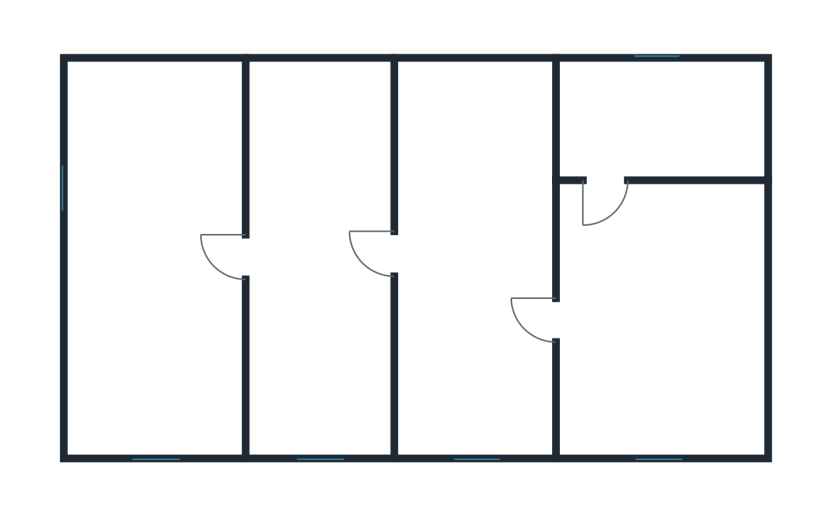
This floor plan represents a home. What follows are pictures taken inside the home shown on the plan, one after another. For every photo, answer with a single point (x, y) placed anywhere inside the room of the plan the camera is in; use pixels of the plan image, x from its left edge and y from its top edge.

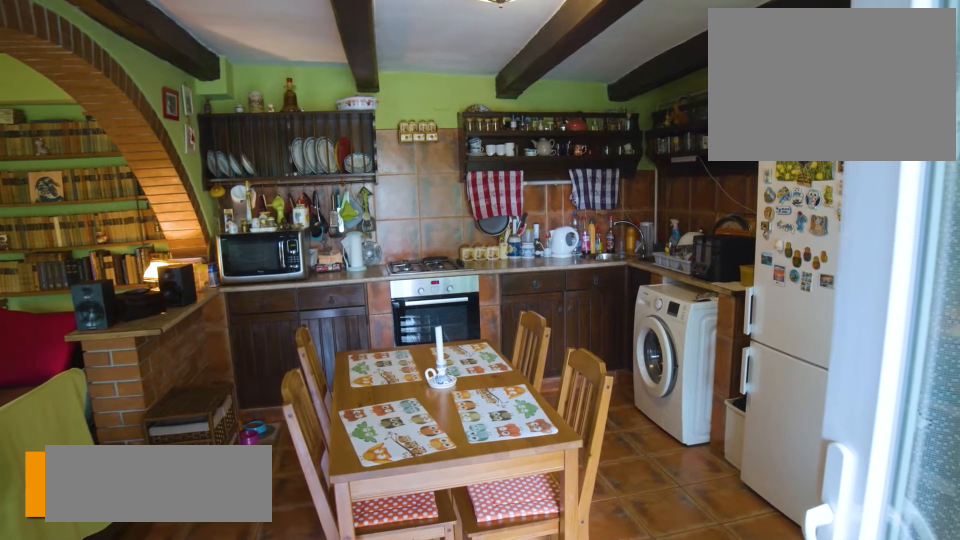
(471, 254)
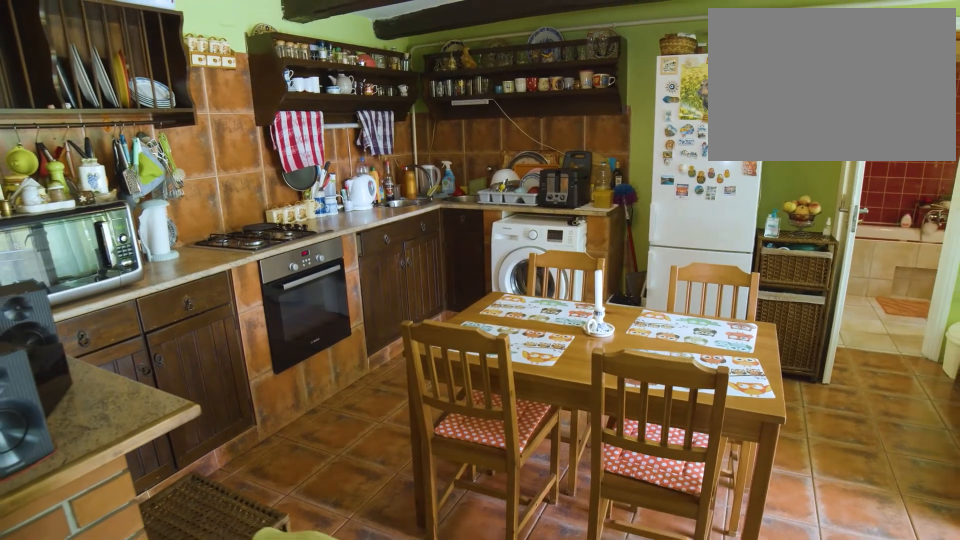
(472, 255)
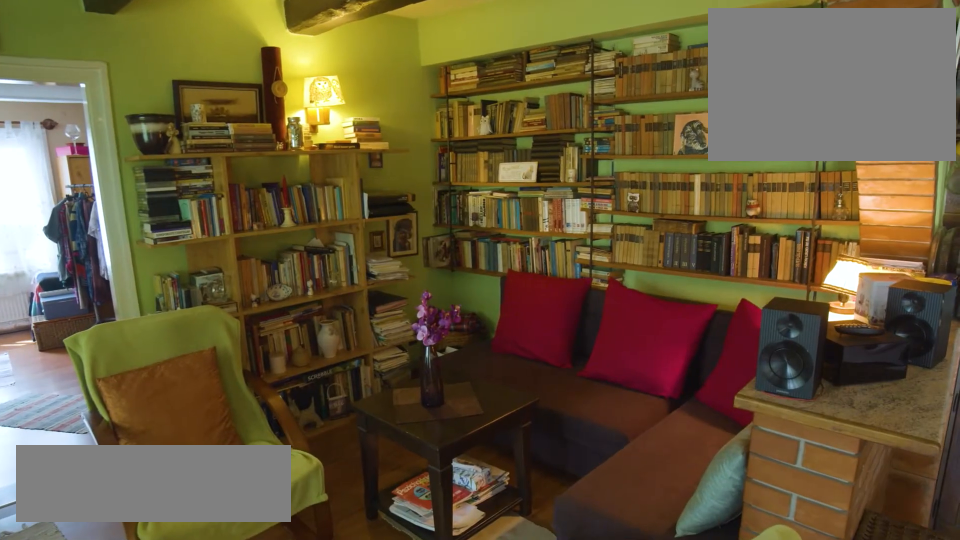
(321, 254)
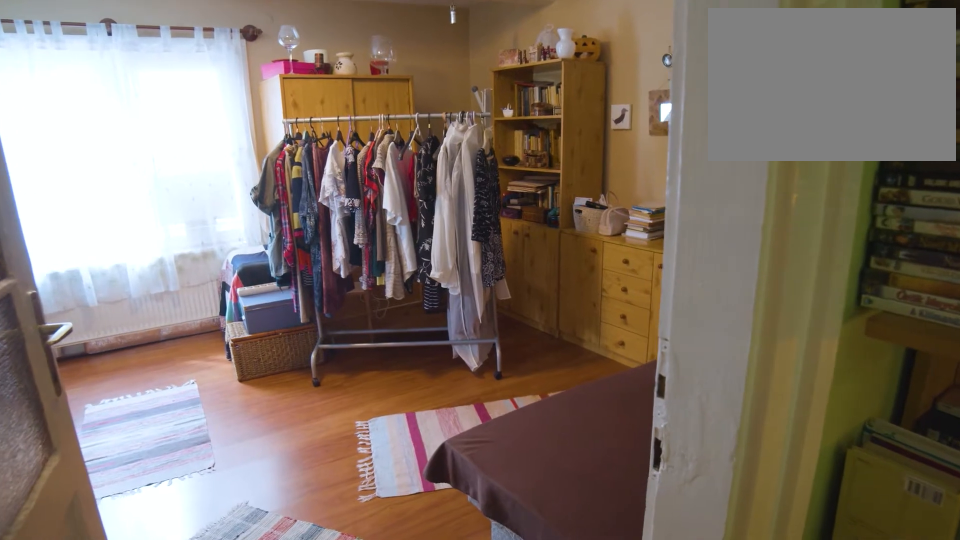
(159, 255)
